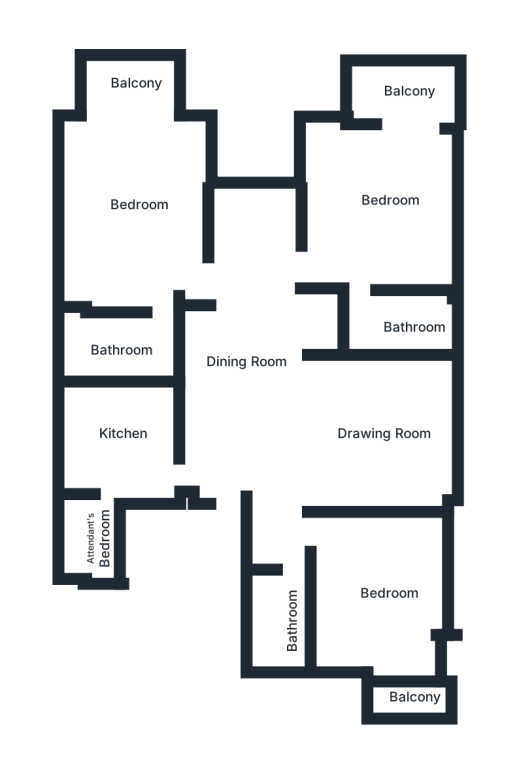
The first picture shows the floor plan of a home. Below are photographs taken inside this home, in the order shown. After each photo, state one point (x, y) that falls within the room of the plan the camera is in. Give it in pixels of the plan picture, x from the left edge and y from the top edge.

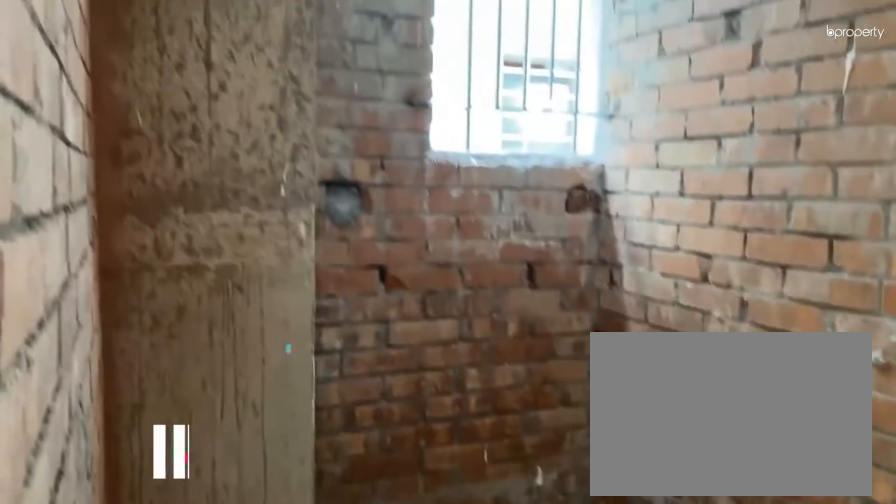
(404, 321)
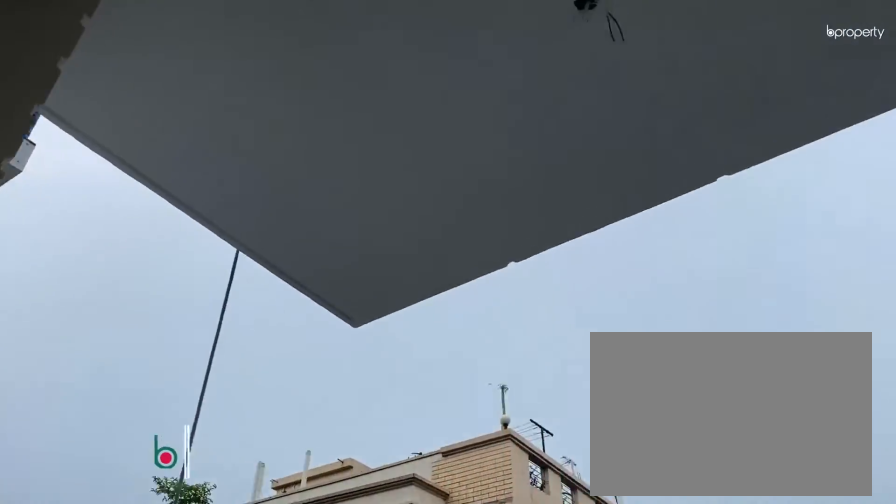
(403, 97)
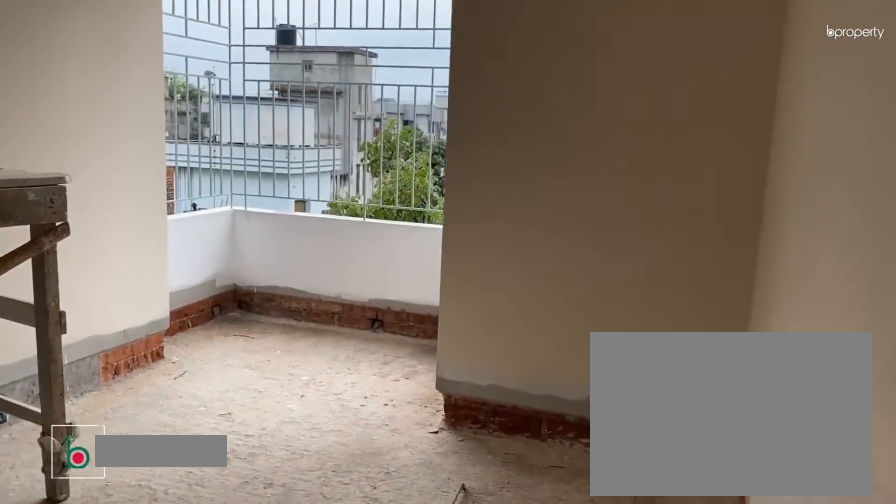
(388, 593)
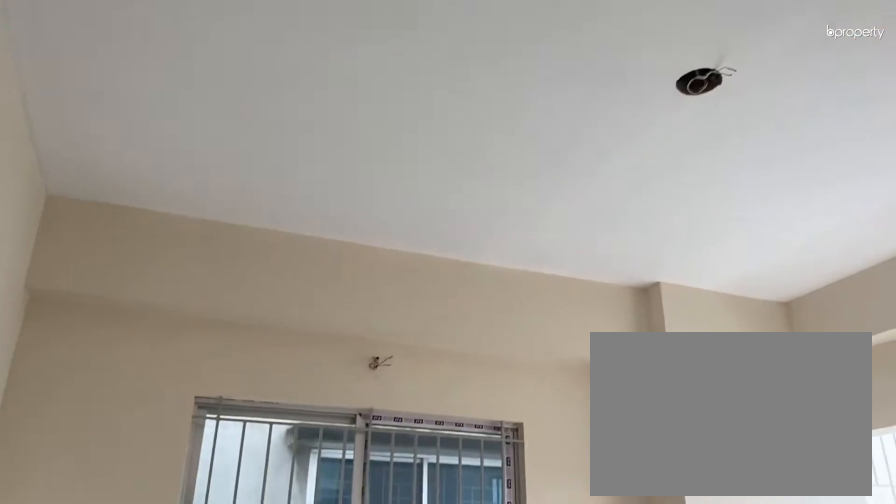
(388, 593)
